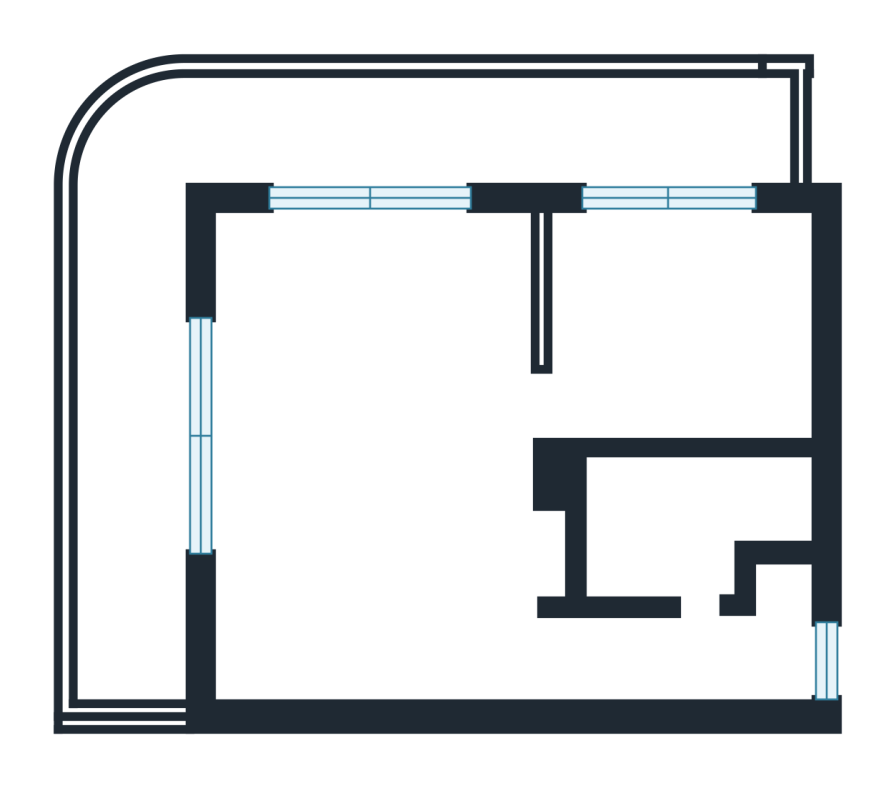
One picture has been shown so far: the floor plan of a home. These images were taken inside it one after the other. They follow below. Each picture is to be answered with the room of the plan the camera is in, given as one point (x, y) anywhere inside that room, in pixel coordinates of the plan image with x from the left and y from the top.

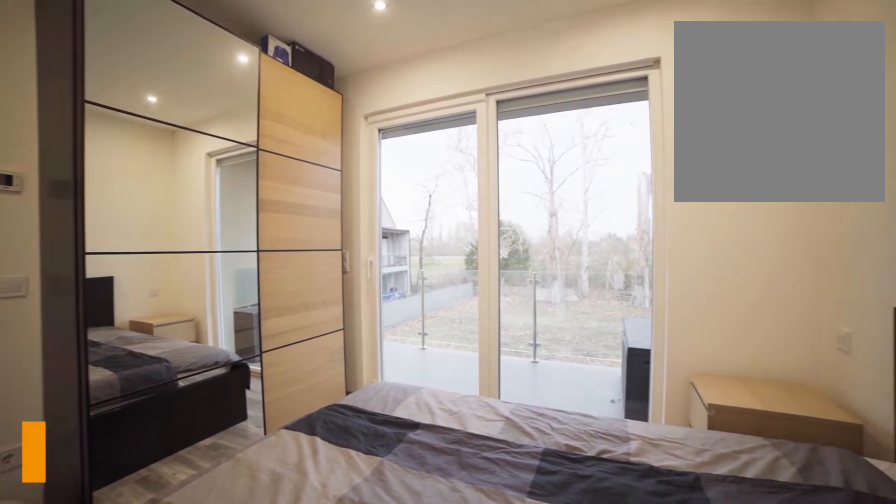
(693, 335)
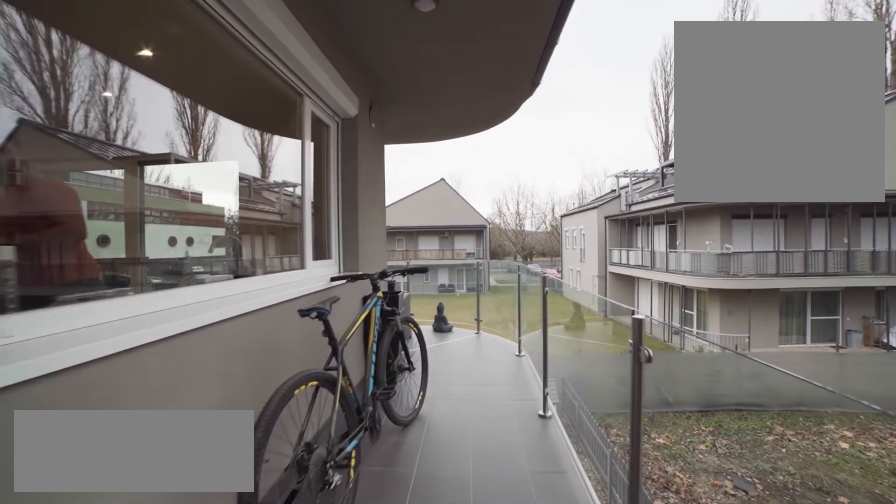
(371, 122)
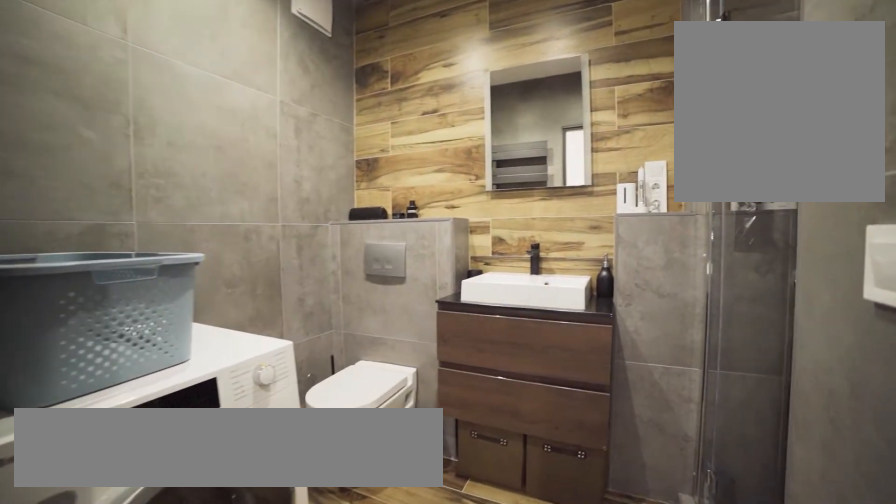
(663, 530)
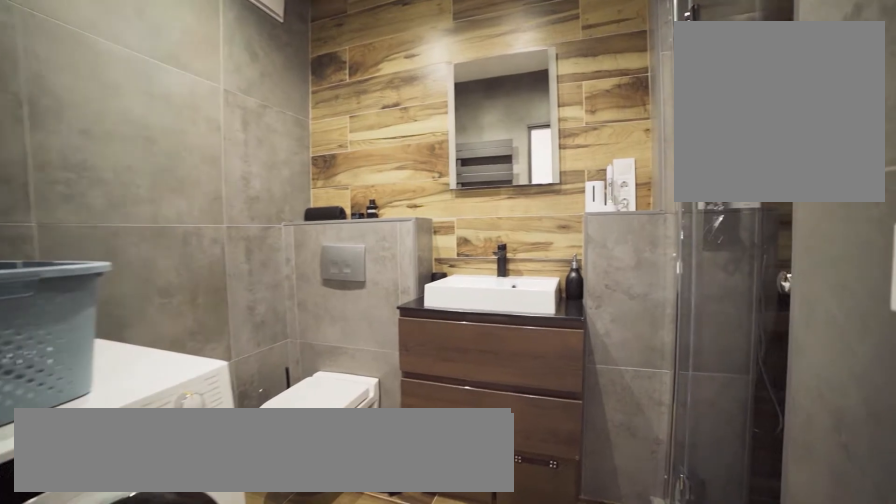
(663, 530)
